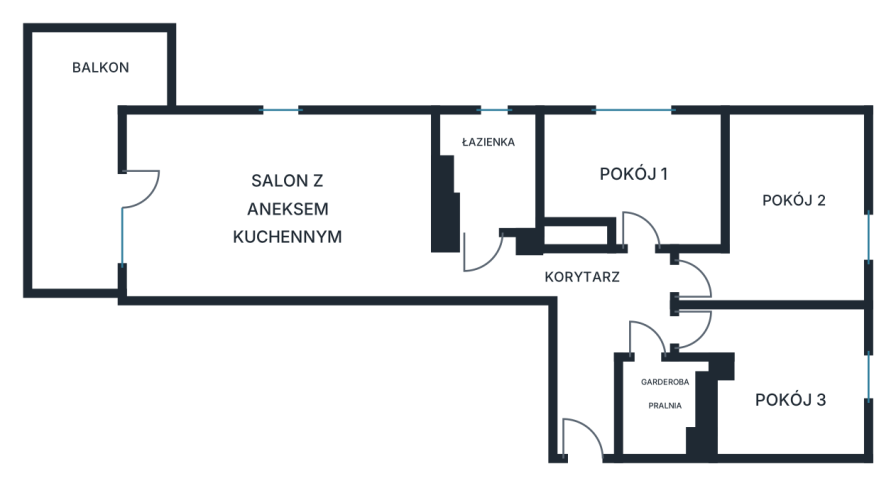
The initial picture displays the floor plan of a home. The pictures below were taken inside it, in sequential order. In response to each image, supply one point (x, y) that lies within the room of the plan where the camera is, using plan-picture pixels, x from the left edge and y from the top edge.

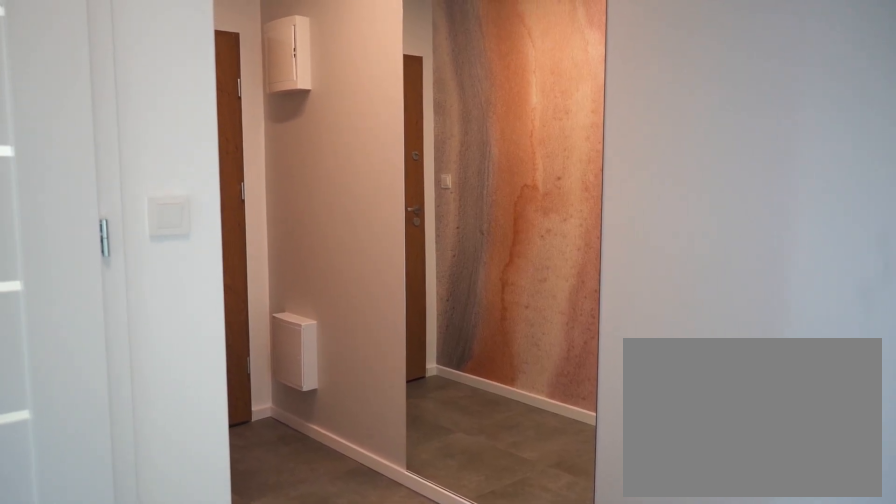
(576, 314)
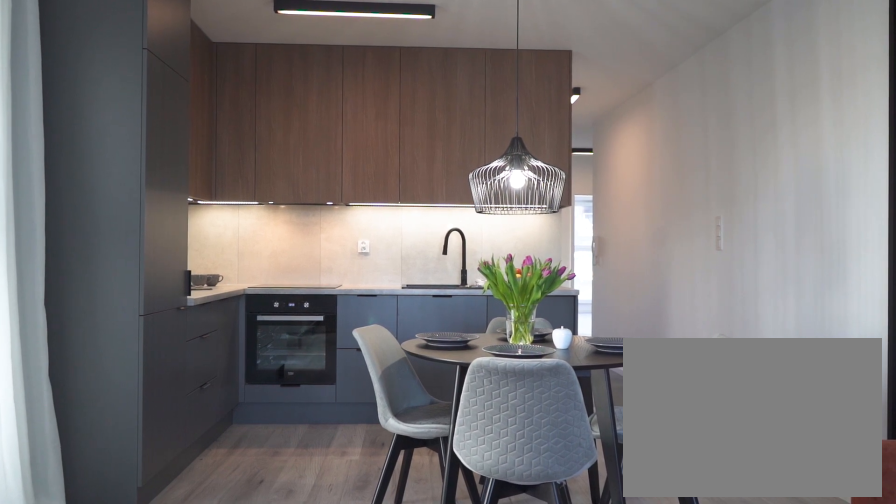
(277, 205)
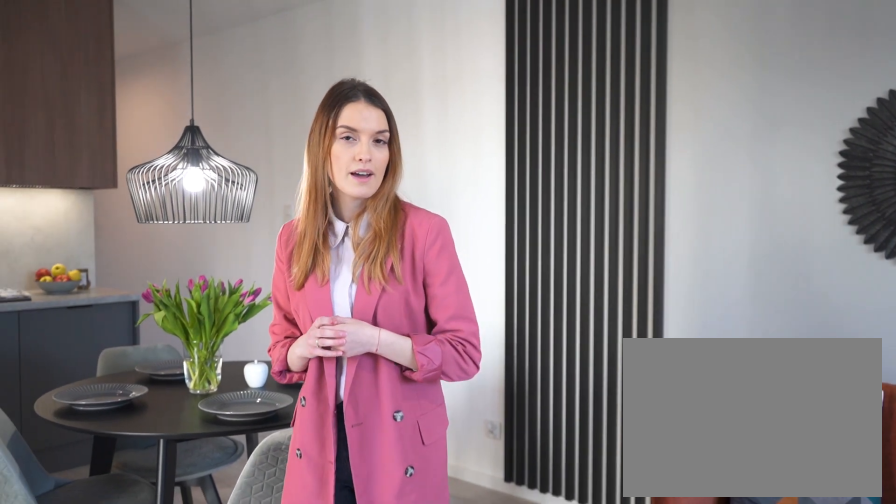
(277, 205)
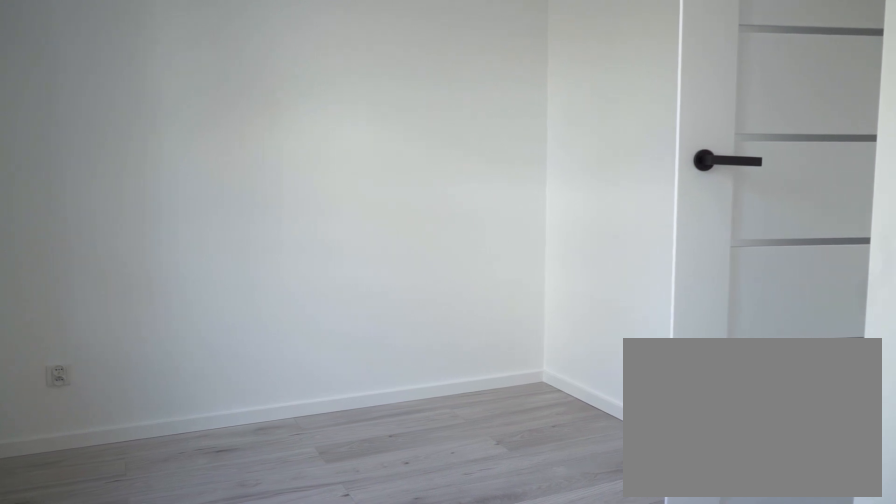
(637, 172)
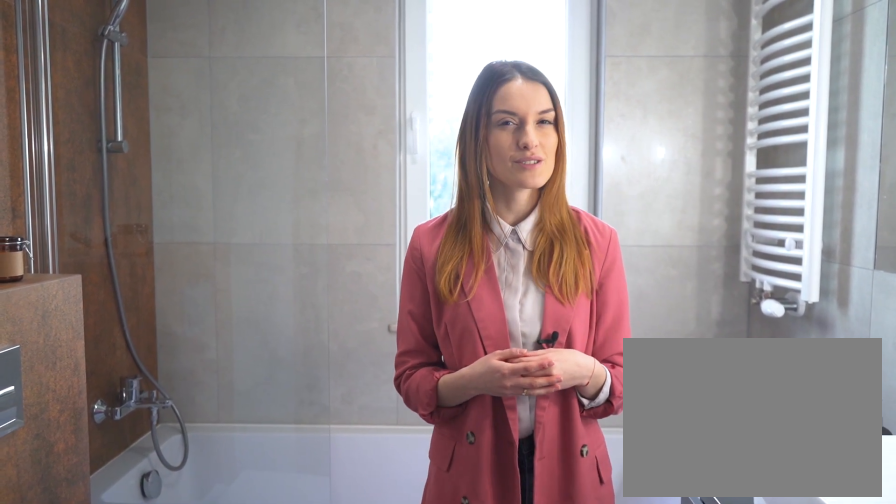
(490, 171)
